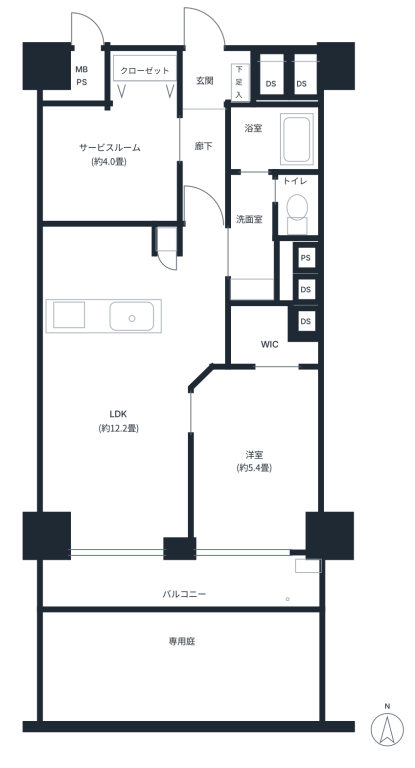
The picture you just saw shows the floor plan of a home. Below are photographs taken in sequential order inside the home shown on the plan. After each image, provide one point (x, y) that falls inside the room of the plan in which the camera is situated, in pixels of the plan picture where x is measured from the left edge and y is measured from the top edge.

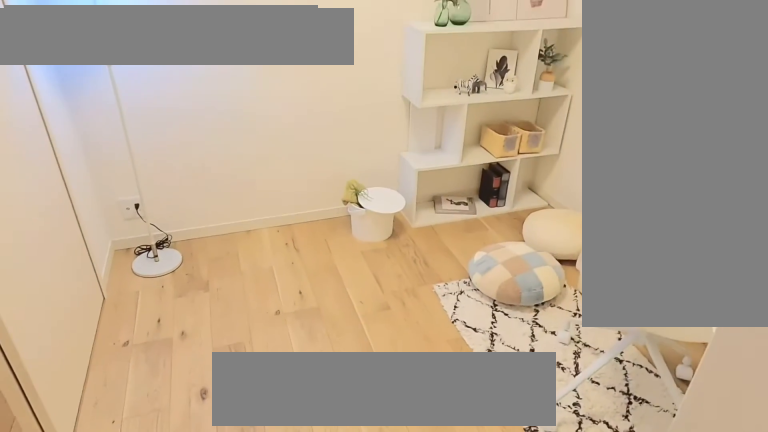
(112, 160)
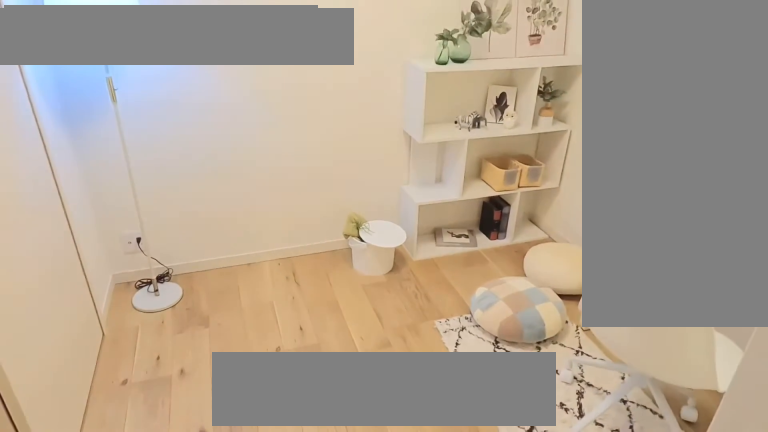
(112, 160)
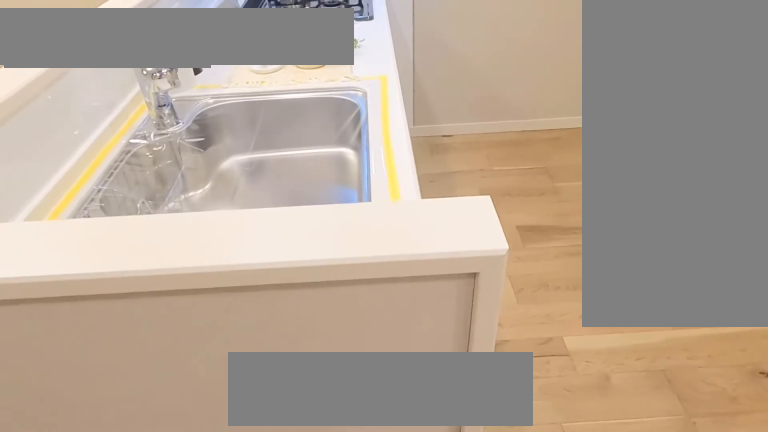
(110, 264)
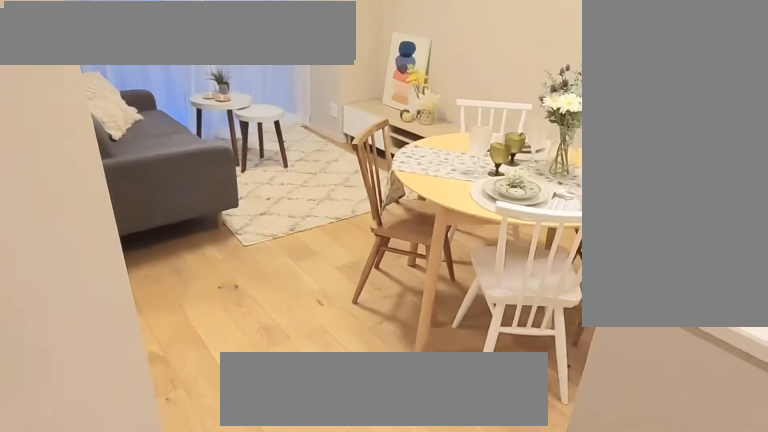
(122, 429)
